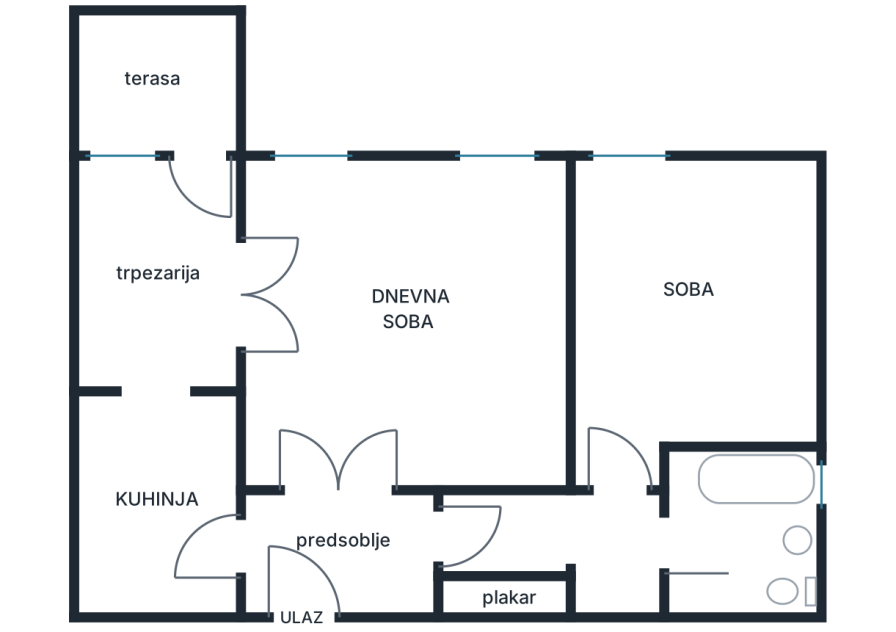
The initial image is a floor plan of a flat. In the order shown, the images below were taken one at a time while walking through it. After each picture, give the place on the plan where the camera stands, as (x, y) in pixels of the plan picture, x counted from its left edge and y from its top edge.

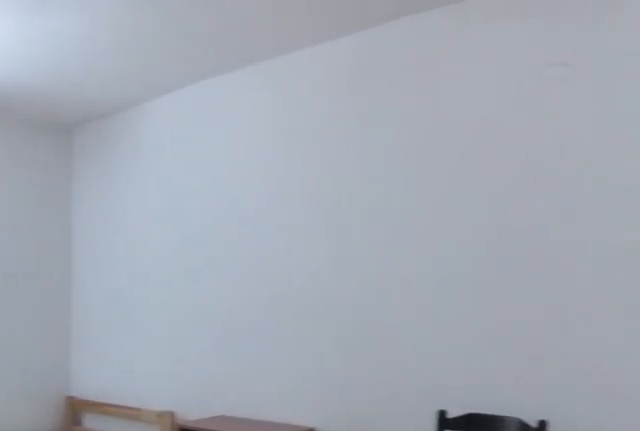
(622, 466)
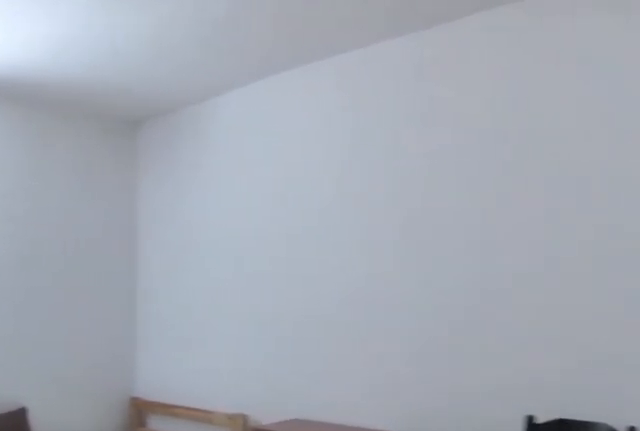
(622, 449)
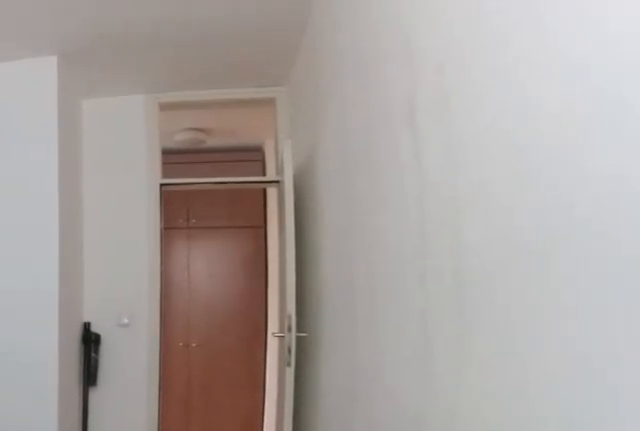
(622, 209)
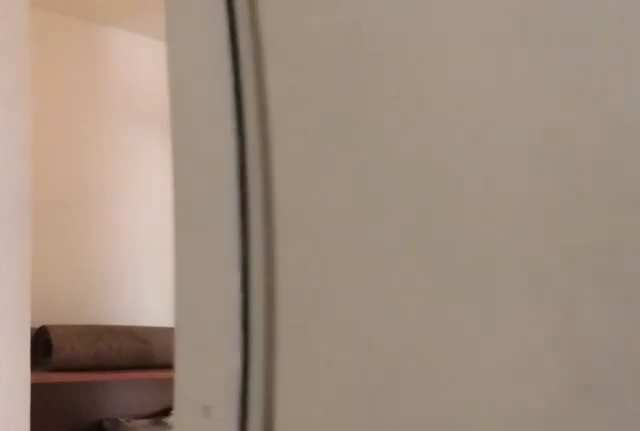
(620, 421)
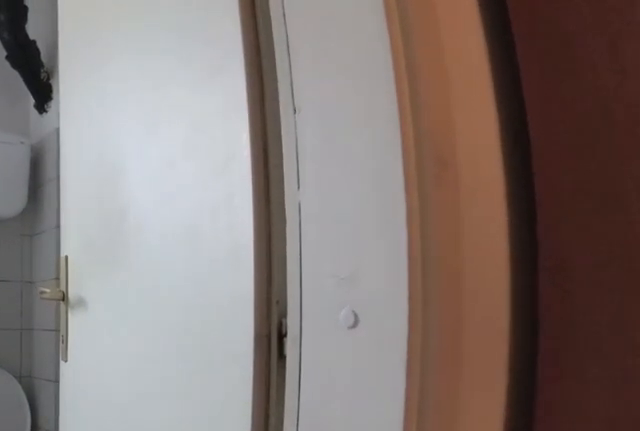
(639, 504)
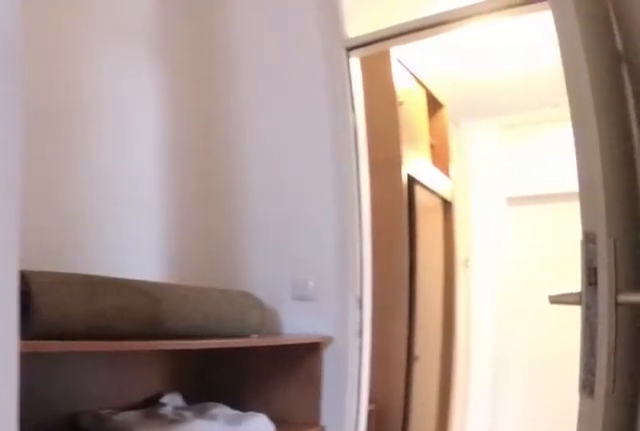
(649, 505)
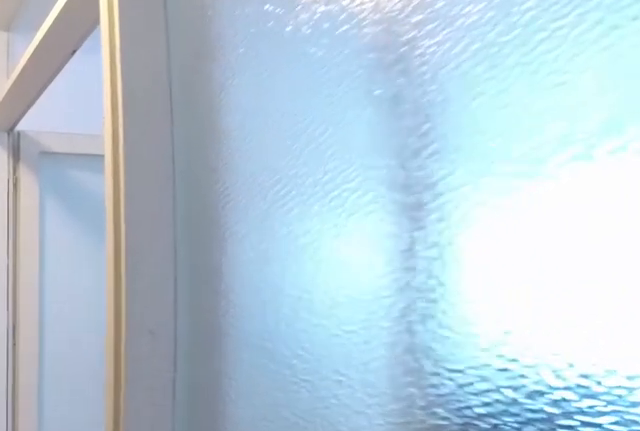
(452, 526)
